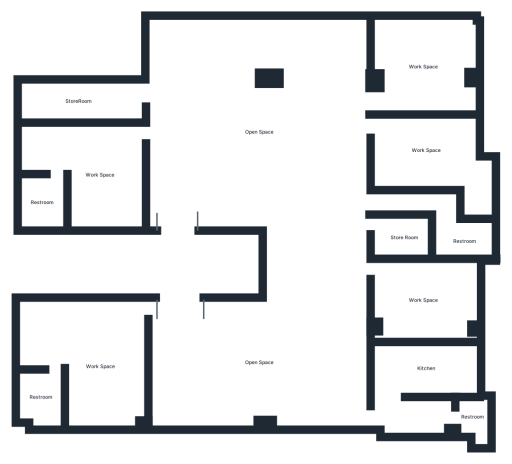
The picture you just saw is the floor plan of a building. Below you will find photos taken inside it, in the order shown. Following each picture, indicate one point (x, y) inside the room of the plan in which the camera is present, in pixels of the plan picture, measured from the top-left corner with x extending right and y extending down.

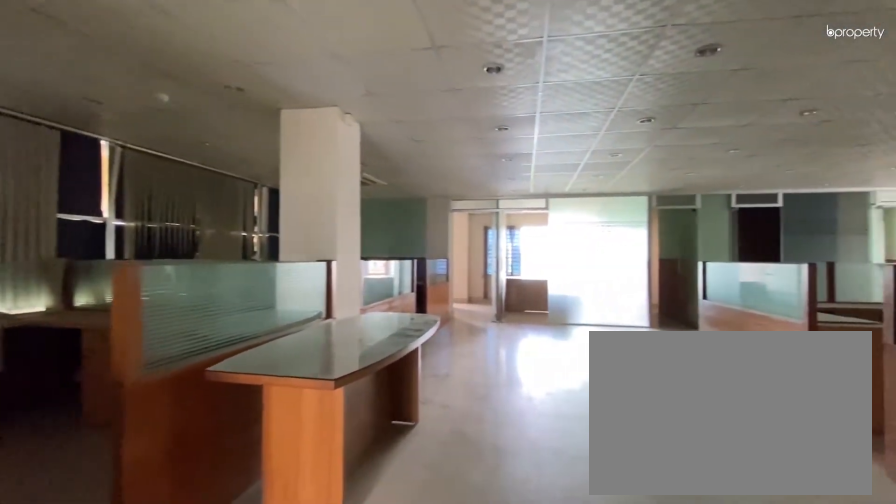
(259, 133)
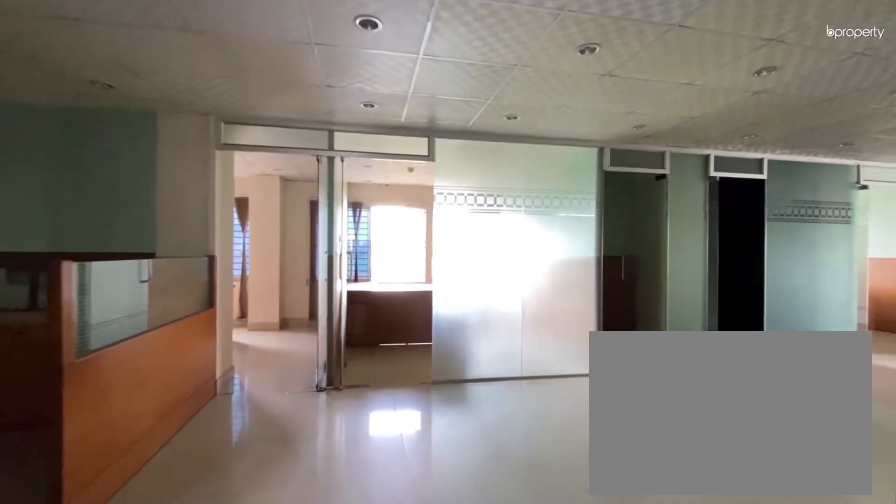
(259, 133)
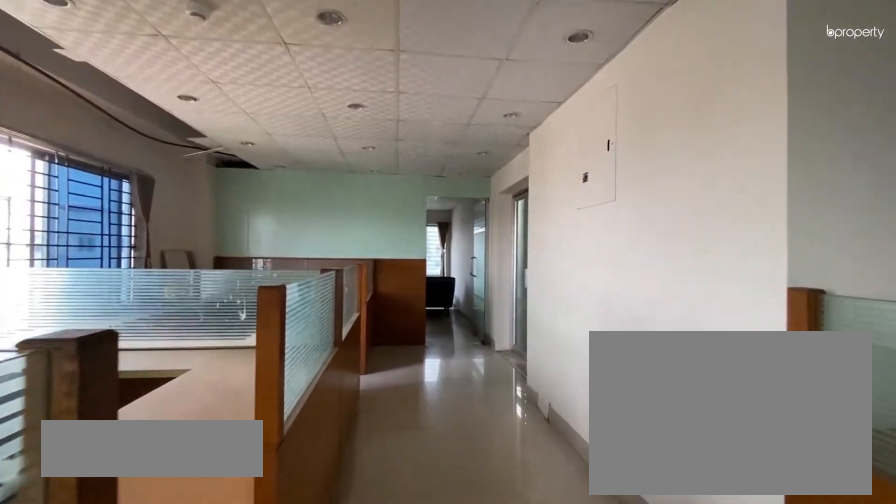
(263, 365)
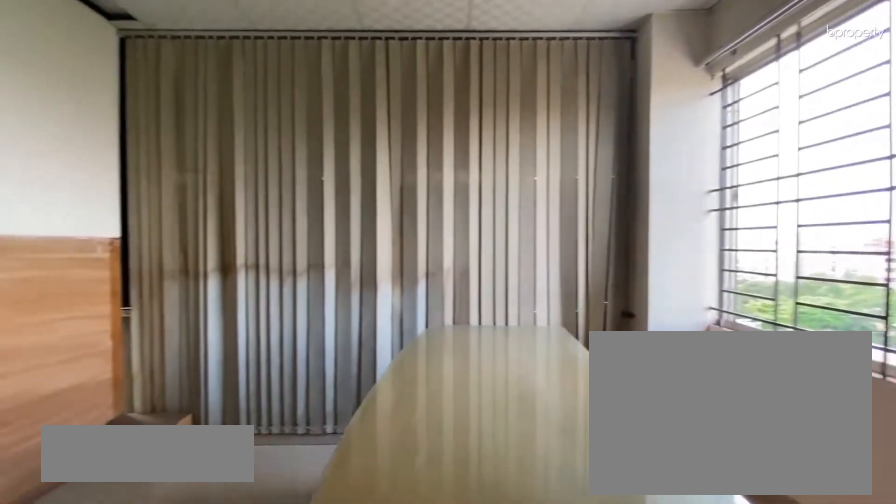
(420, 65)
